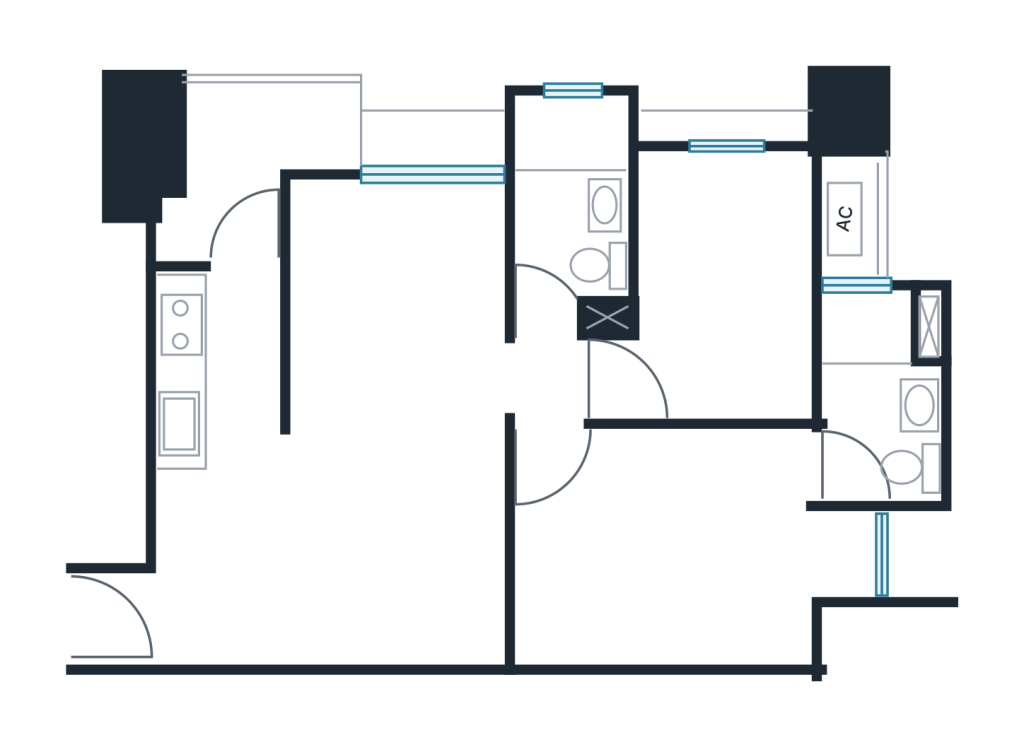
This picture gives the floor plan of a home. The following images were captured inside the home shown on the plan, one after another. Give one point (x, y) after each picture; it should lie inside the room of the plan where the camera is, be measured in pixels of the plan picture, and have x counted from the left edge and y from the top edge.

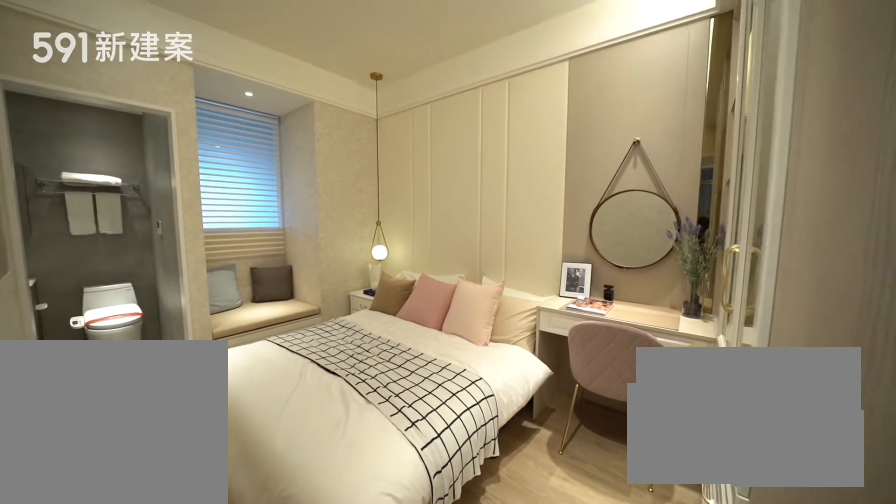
(668, 548)
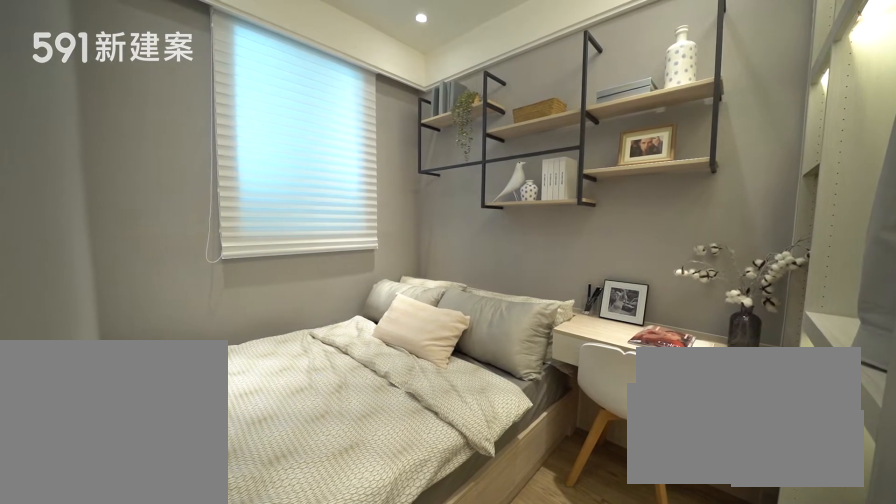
(734, 276)
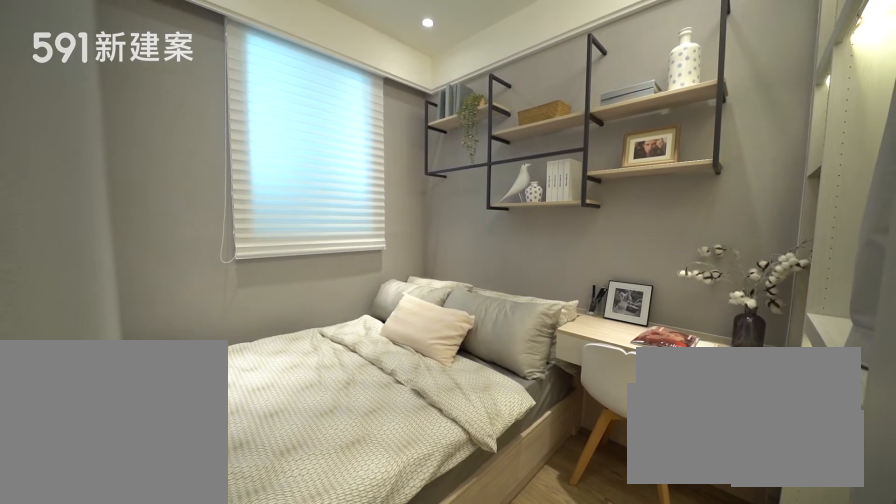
(734, 276)
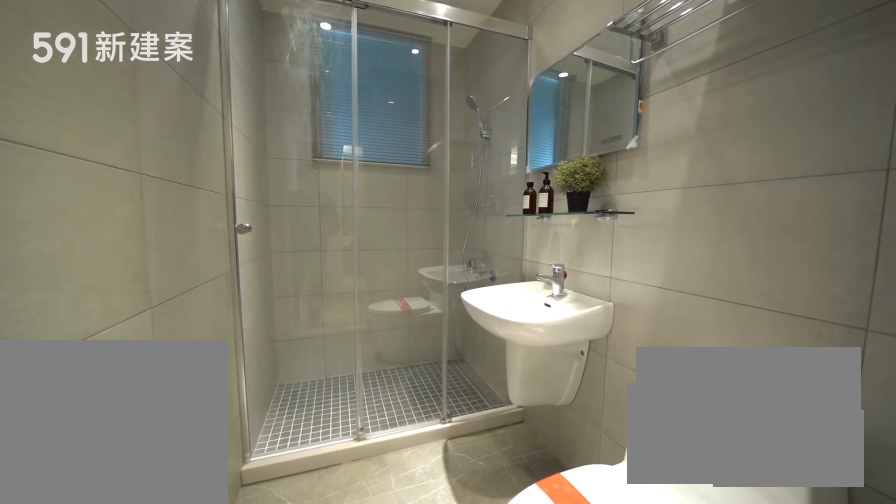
(570, 200)
